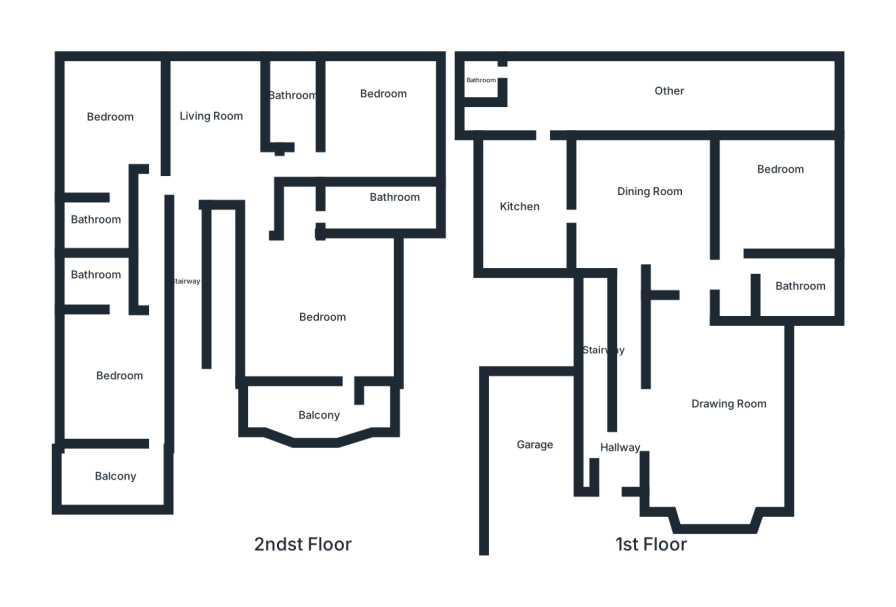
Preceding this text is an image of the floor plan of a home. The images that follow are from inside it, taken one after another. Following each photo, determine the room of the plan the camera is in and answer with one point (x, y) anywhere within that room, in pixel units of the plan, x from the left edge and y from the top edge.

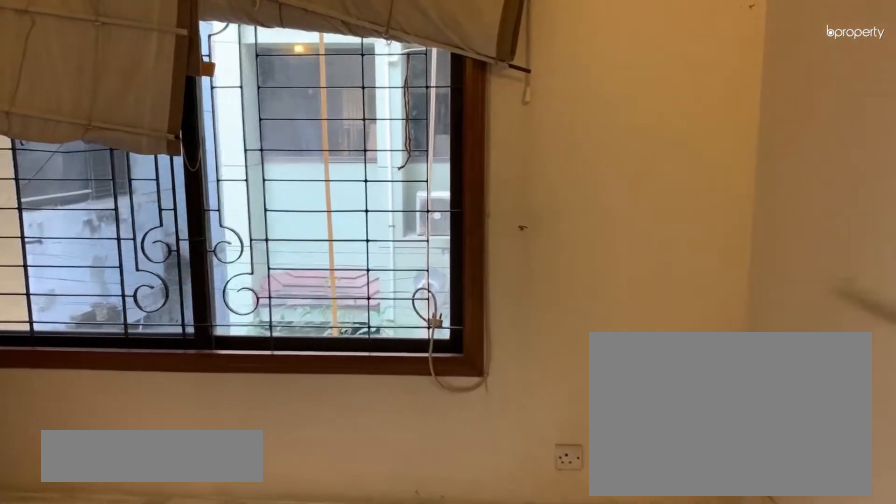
(139, 143)
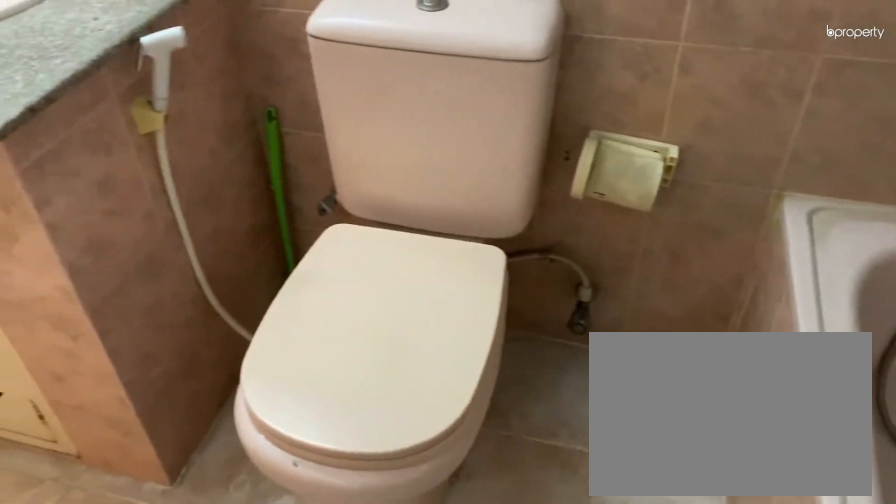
(89, 232)
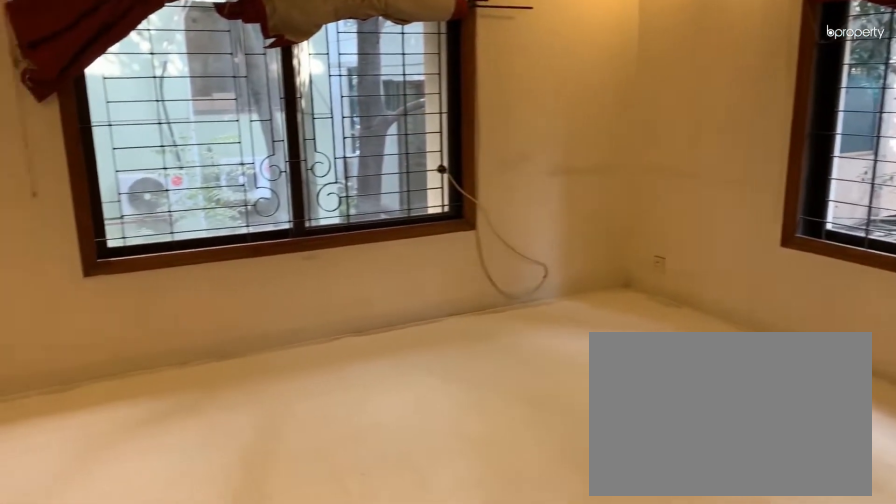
(382, 107)
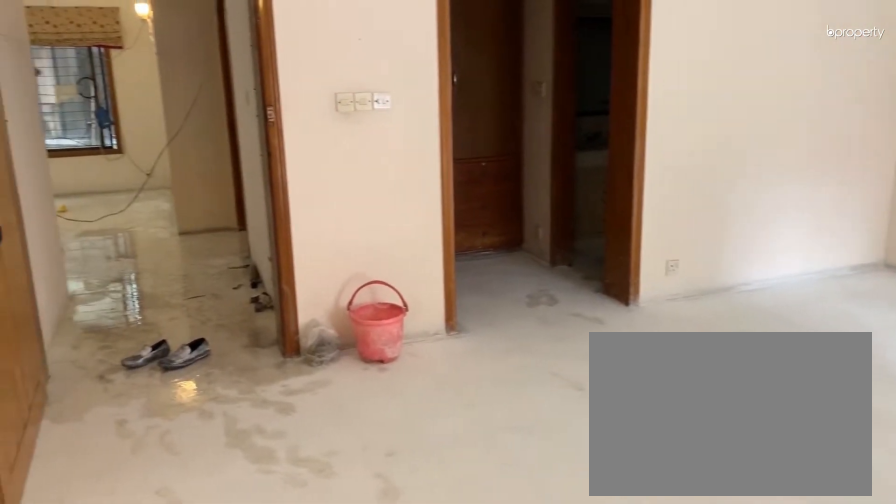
(310, 320)
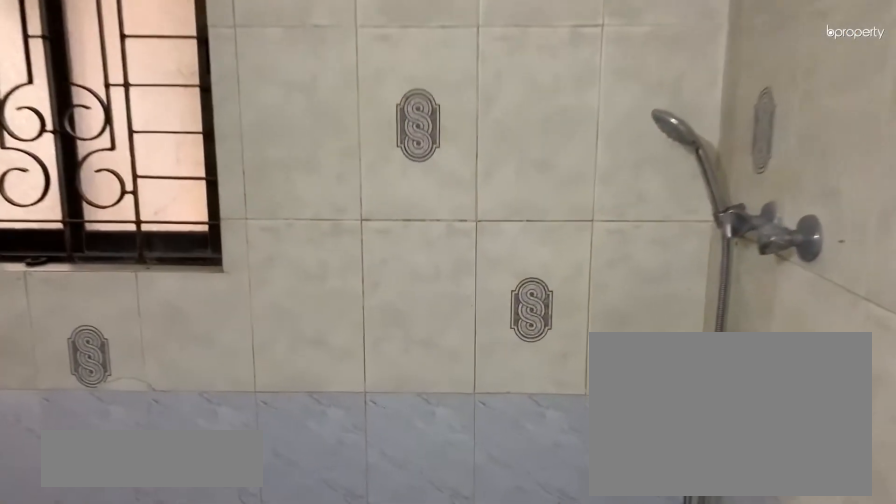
(394, 208)
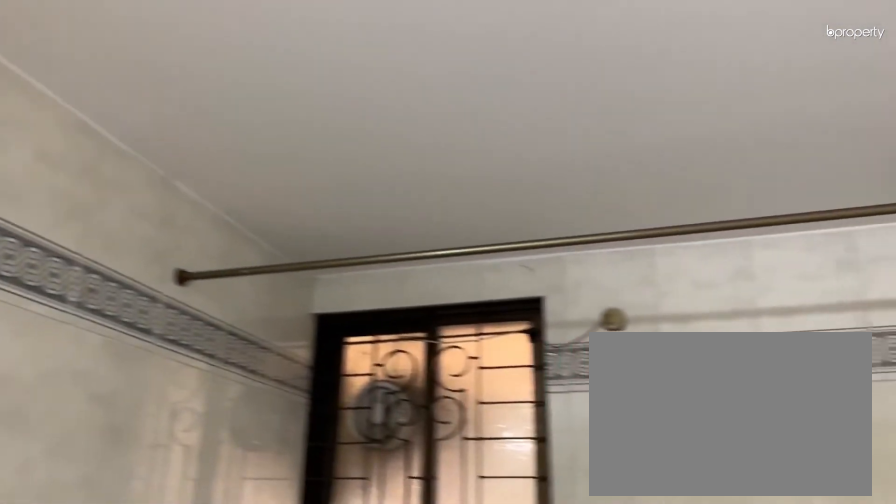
(394, 207)
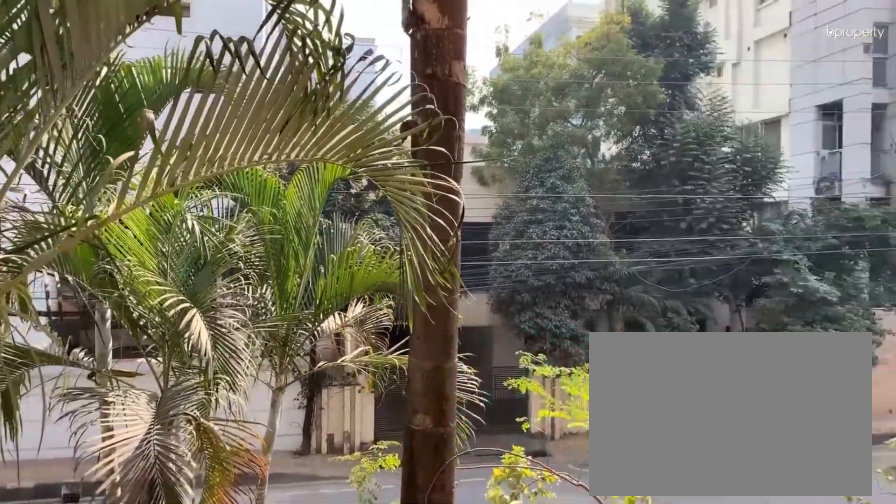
(328, 403)
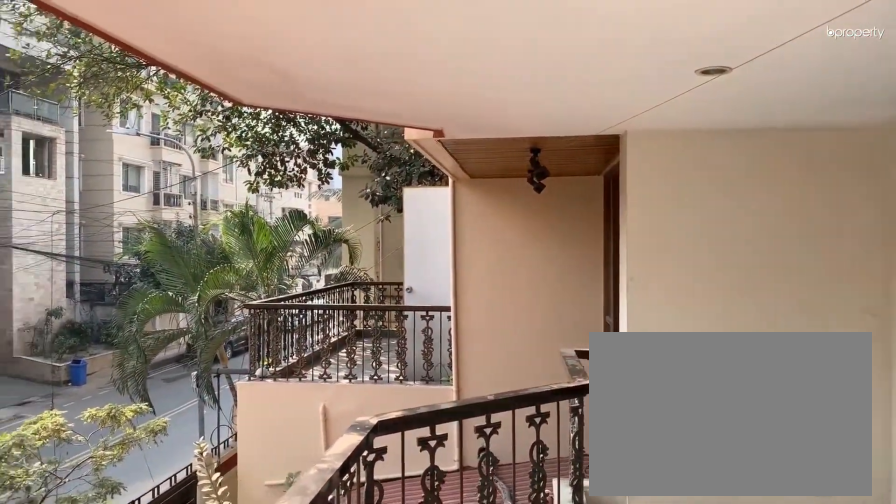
(321, 419)
